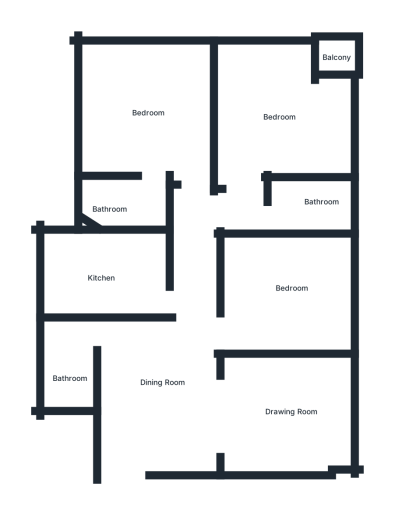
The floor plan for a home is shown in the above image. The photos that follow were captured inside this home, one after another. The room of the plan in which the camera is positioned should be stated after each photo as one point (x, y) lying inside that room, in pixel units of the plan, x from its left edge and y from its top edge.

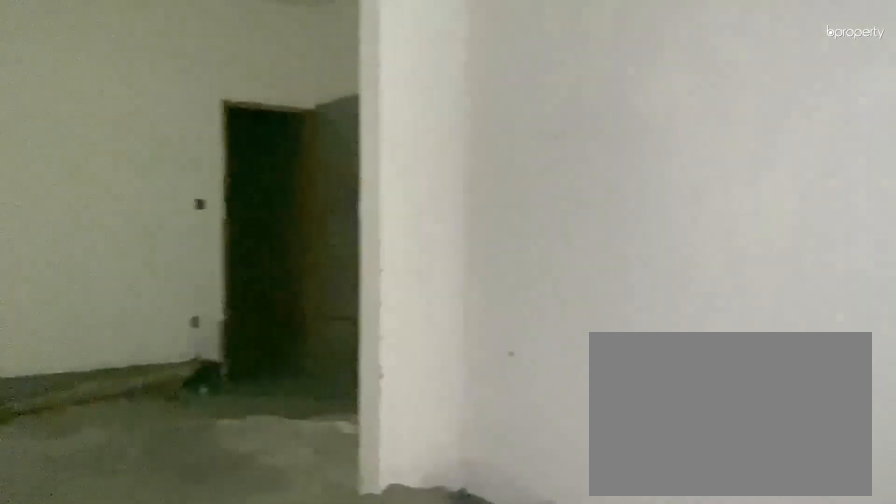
(288, 414)
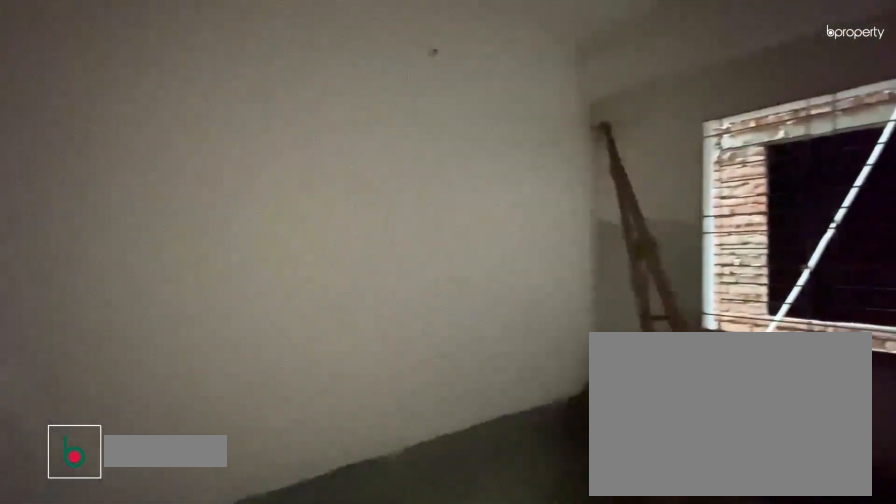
(291, 296)
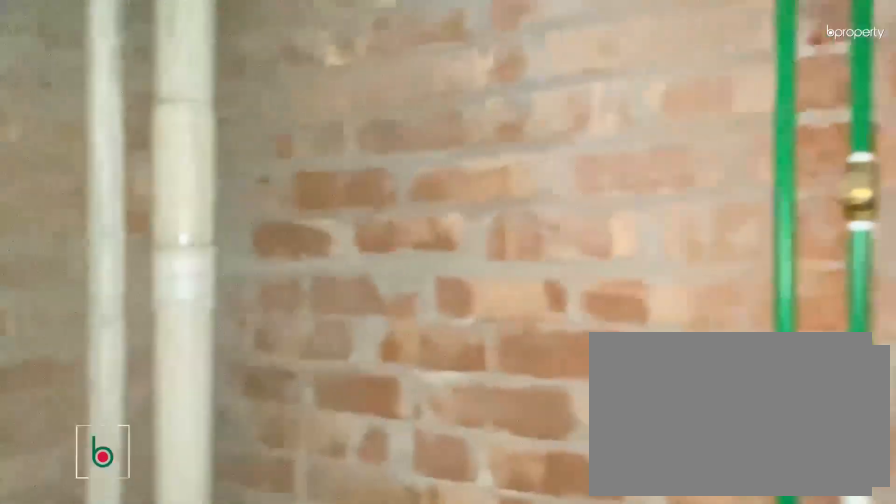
(72, 365)
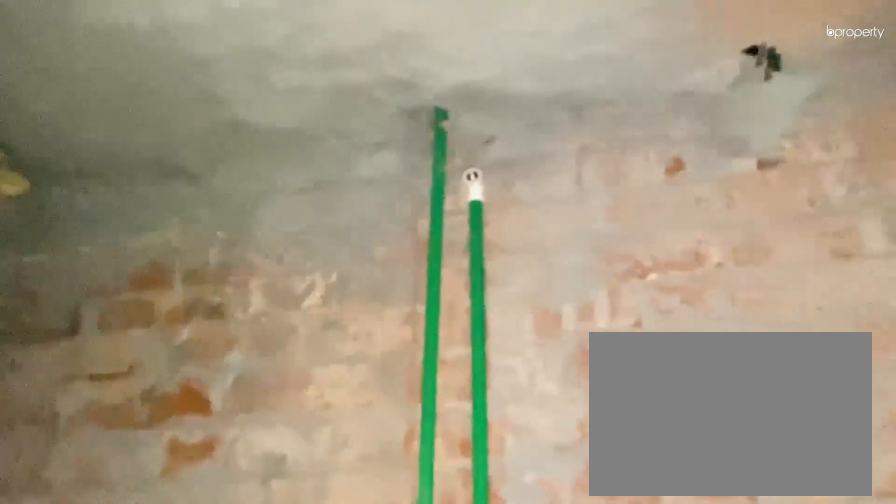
(72, 365)
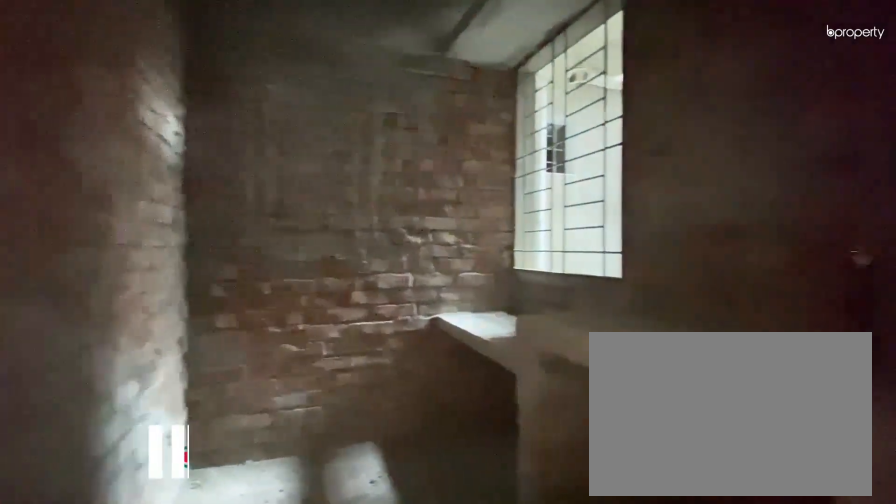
(113, 283)
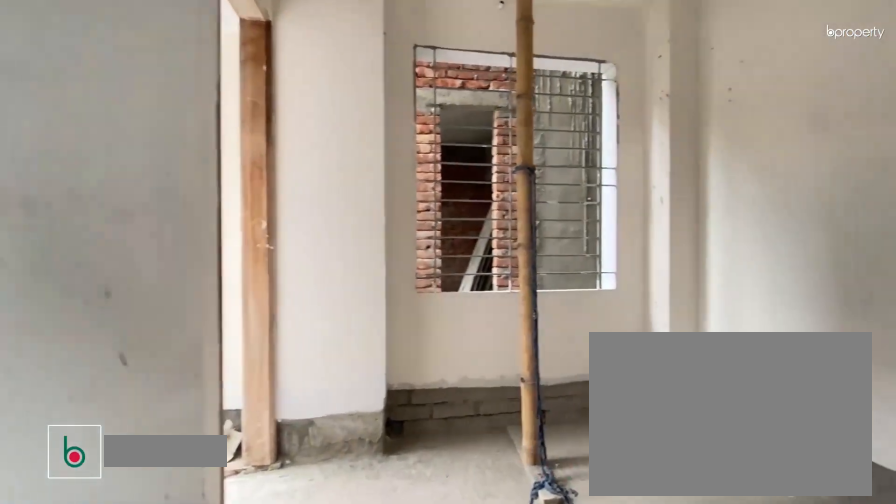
(277, 118)
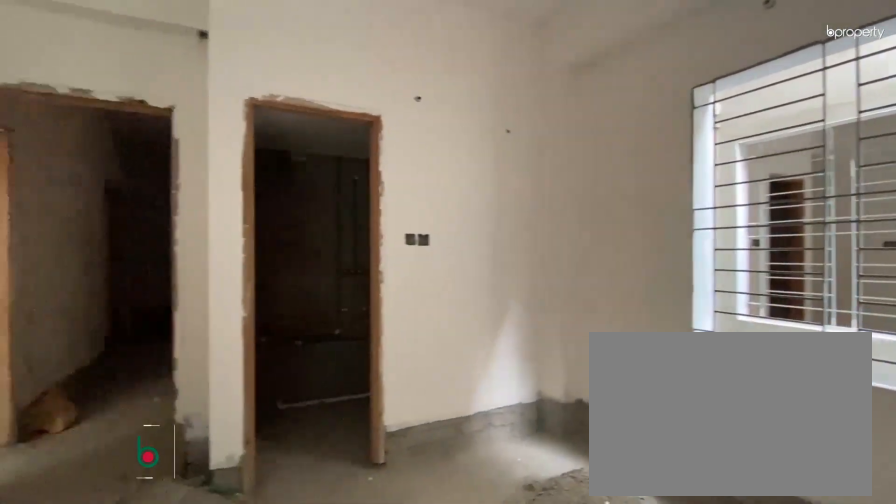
(147, 134)
